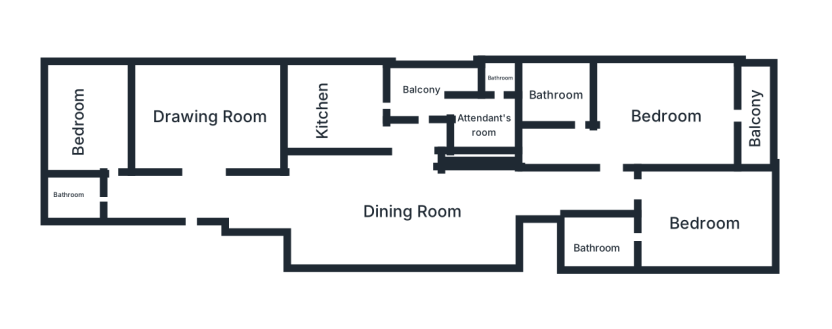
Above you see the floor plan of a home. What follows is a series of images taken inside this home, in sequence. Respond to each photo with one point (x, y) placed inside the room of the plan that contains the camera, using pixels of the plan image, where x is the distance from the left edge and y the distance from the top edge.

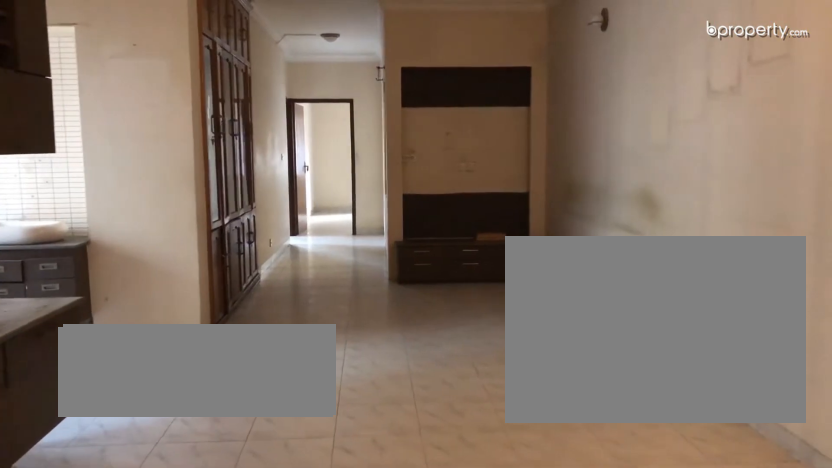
(347, 204)
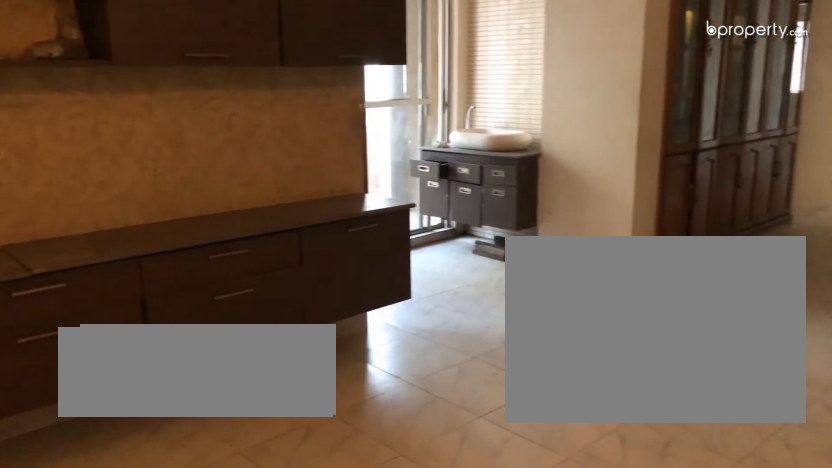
(347, 204)
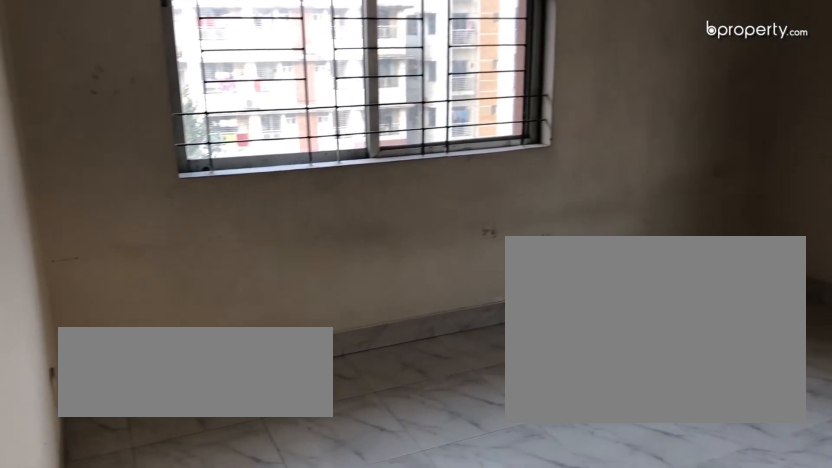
(77, 115)
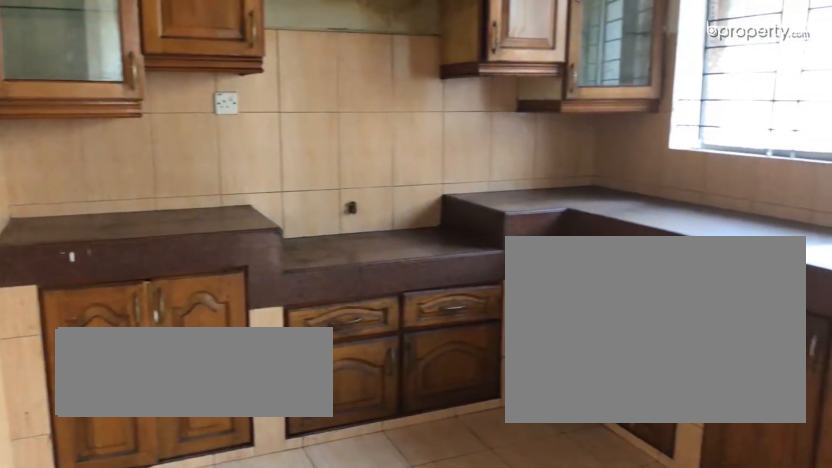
(350, 100)
